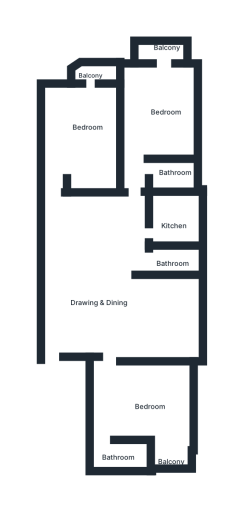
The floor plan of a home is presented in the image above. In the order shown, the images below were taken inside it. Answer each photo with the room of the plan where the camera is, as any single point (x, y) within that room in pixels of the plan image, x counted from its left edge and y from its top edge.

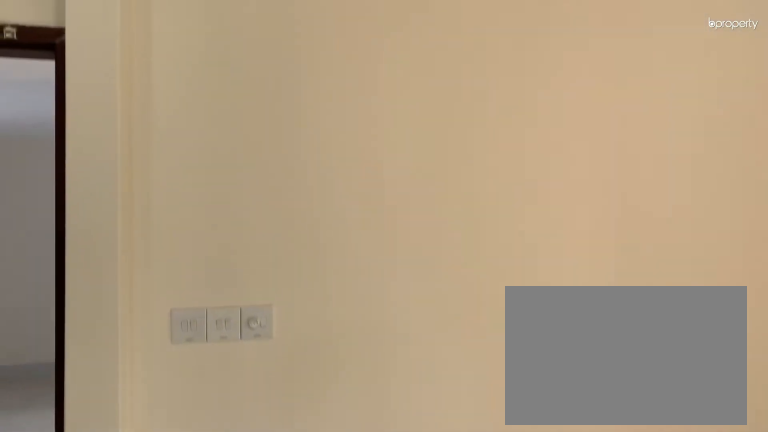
(143, 404)
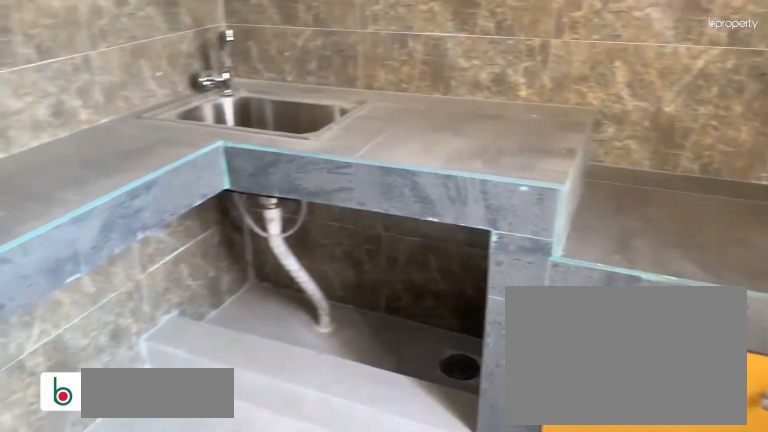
(174, 223)
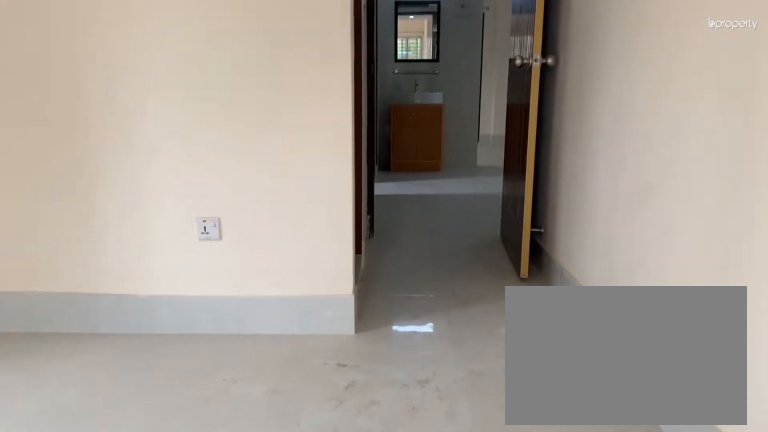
(164, 98)
